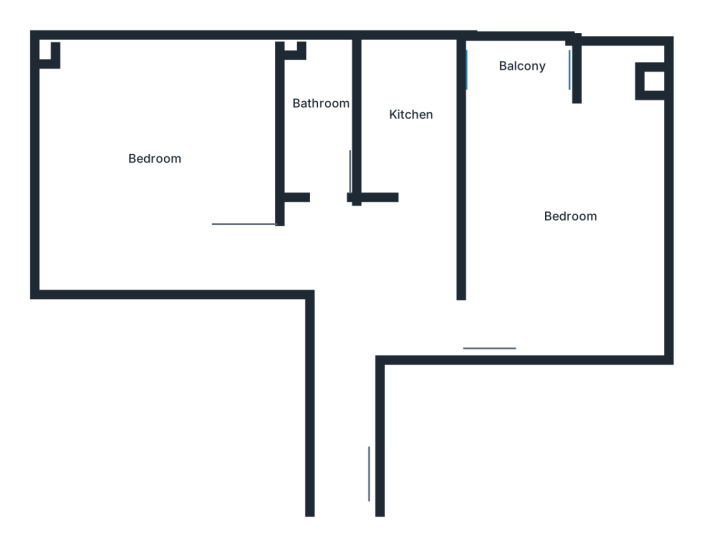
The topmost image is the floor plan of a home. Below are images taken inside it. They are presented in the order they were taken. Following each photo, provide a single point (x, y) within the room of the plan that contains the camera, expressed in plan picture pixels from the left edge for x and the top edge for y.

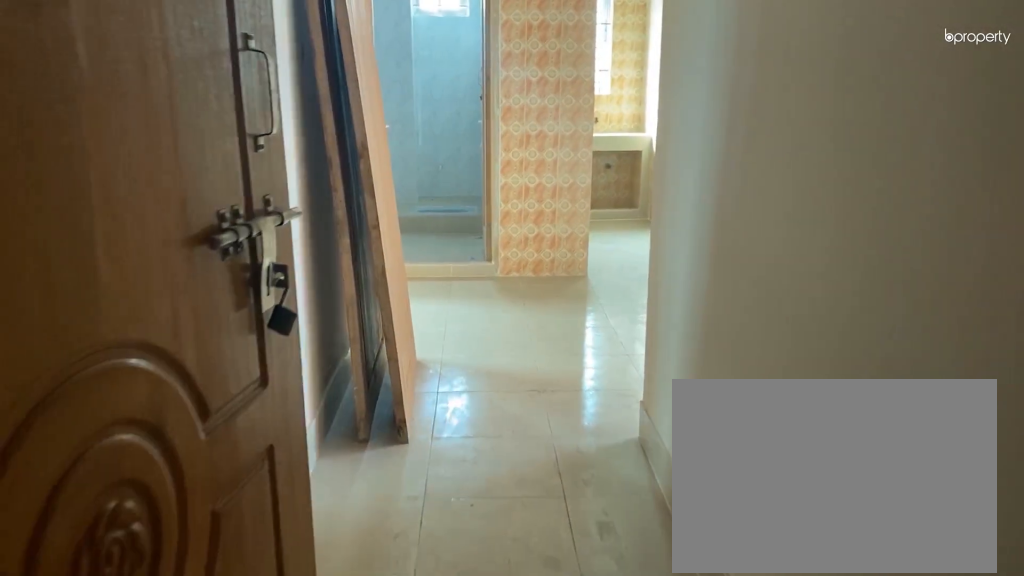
(347, 454)
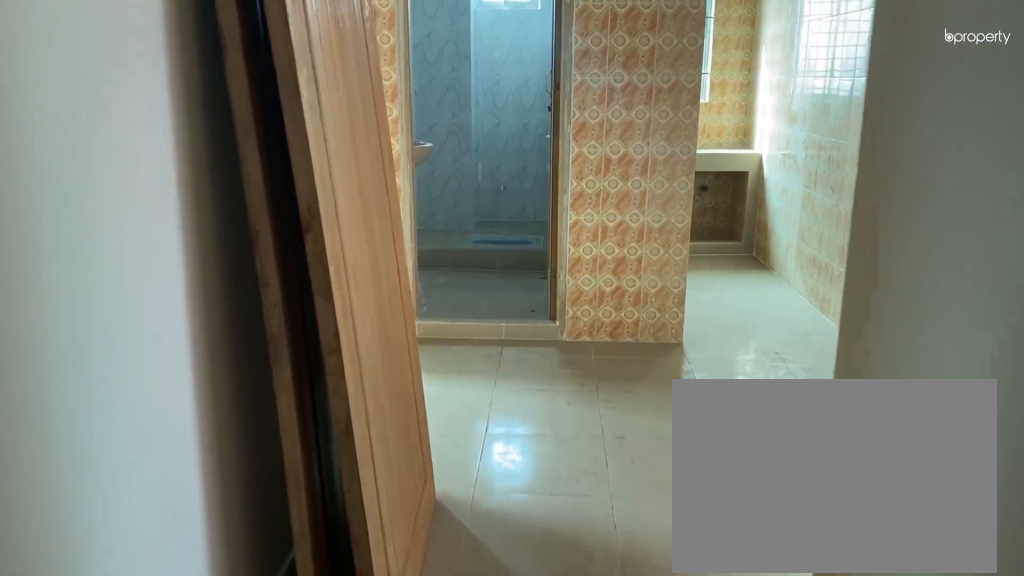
(347, 454)
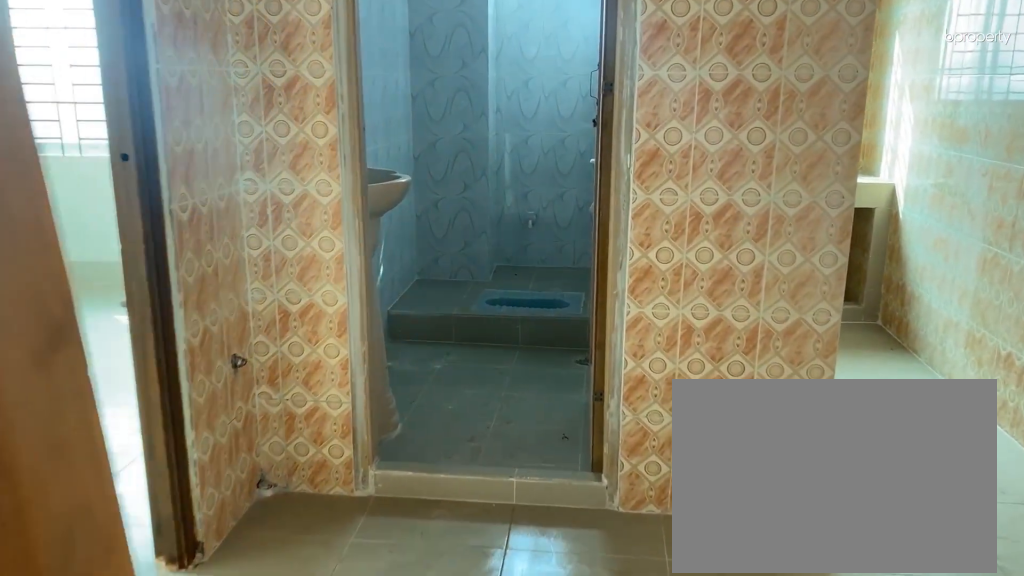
(370, 280)
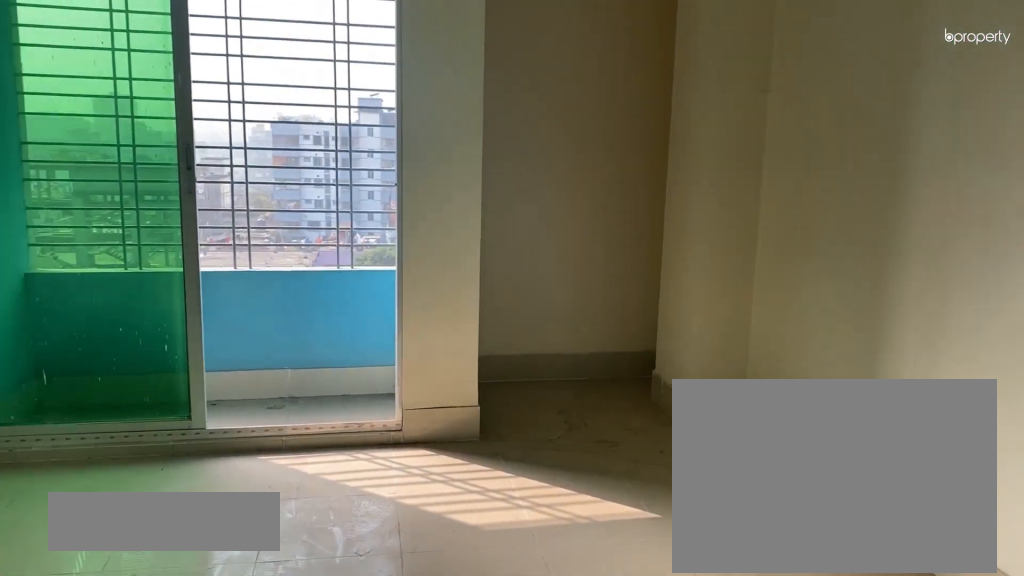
(567, 207)
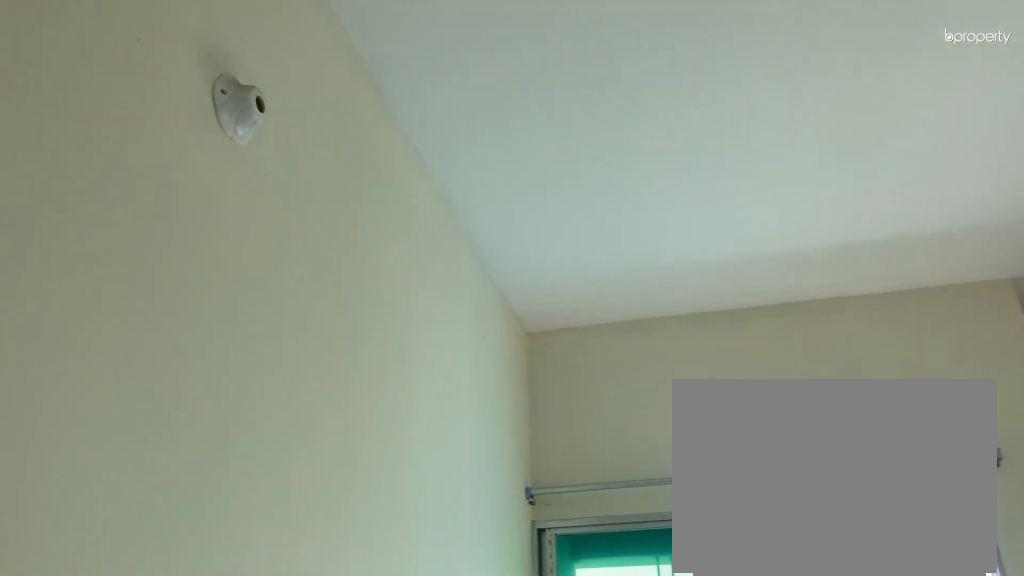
(567, 207)
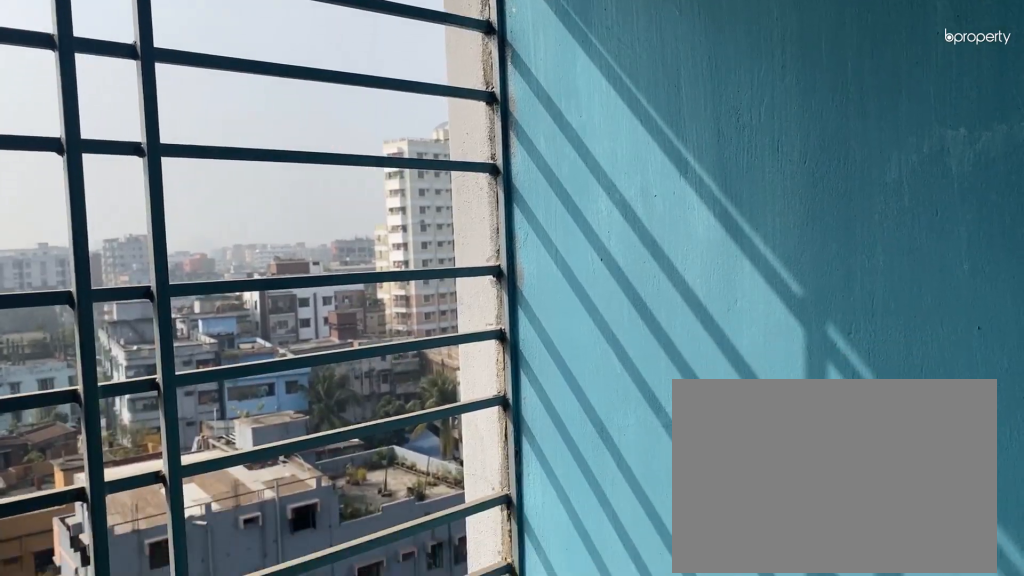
(514, 76)
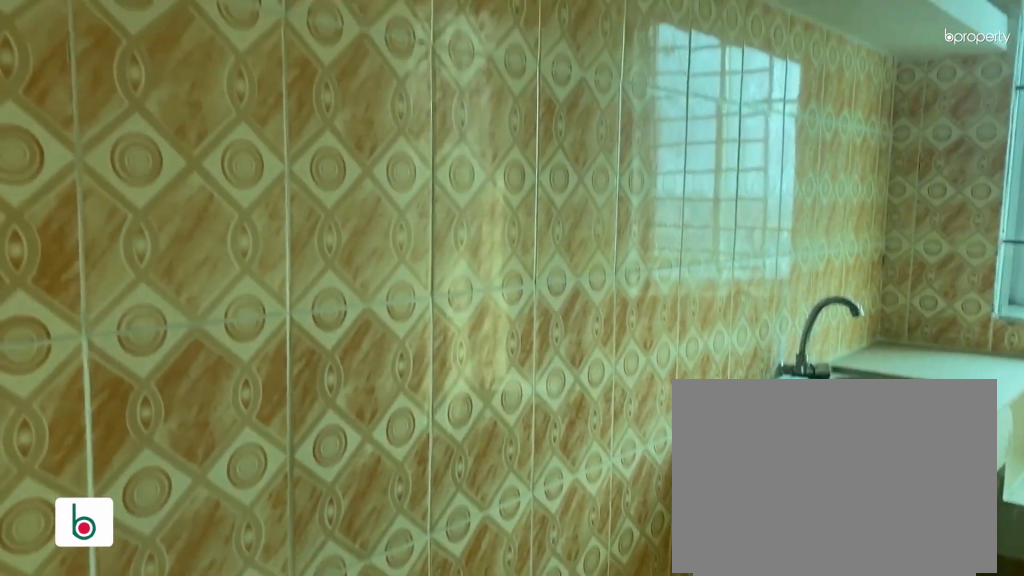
(397, 128)
